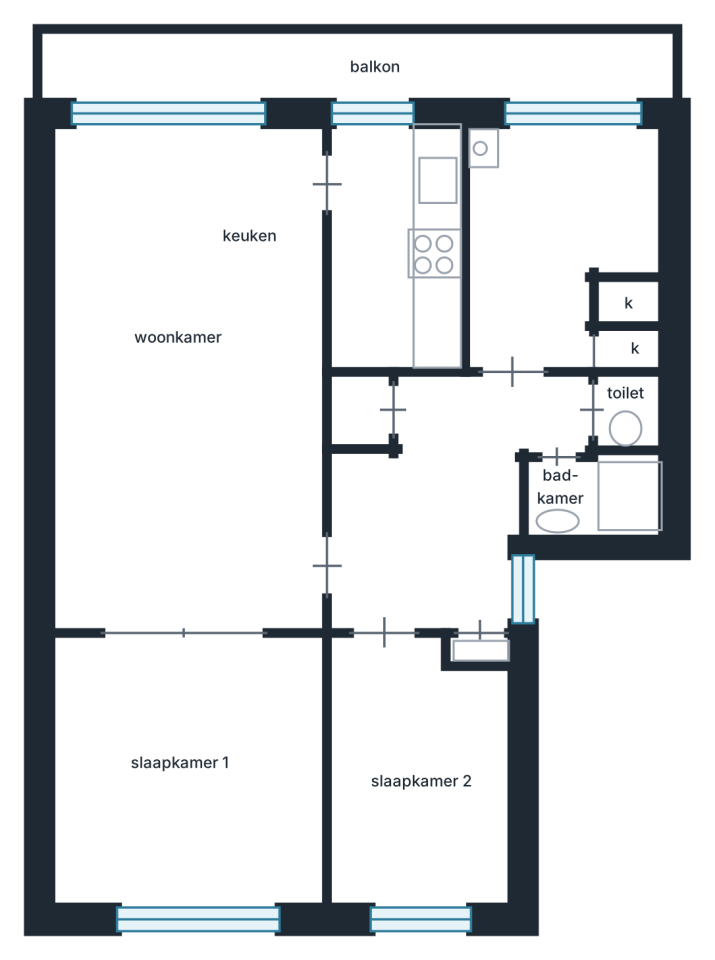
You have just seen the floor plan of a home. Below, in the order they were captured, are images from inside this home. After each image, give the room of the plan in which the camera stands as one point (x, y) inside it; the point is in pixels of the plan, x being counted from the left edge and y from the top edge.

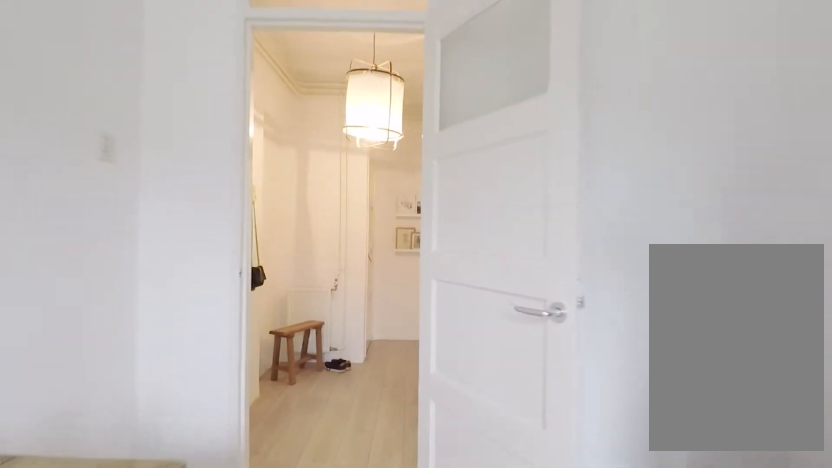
(419, 781)
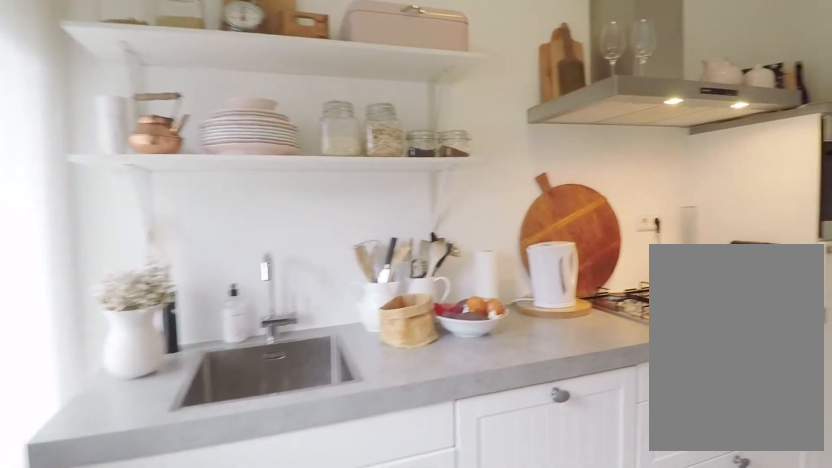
(395, 248)
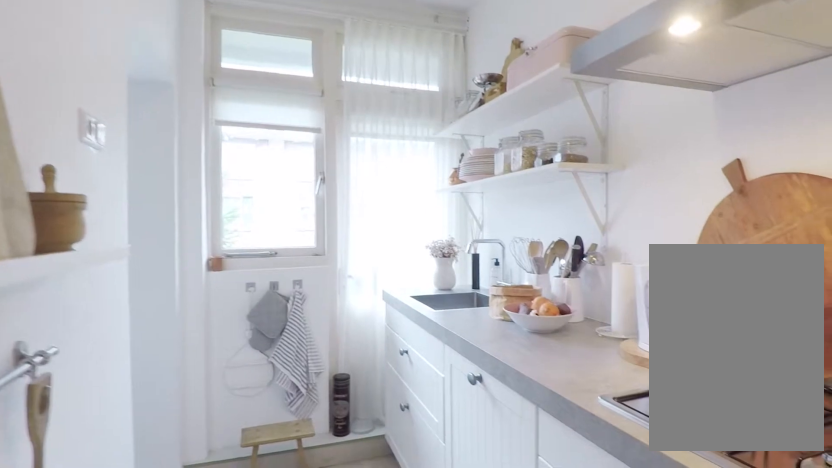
(395, 248)
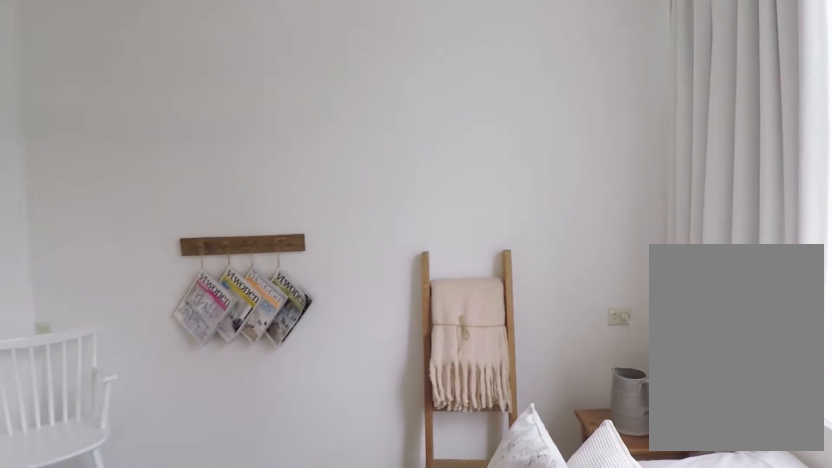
(187, 774)
